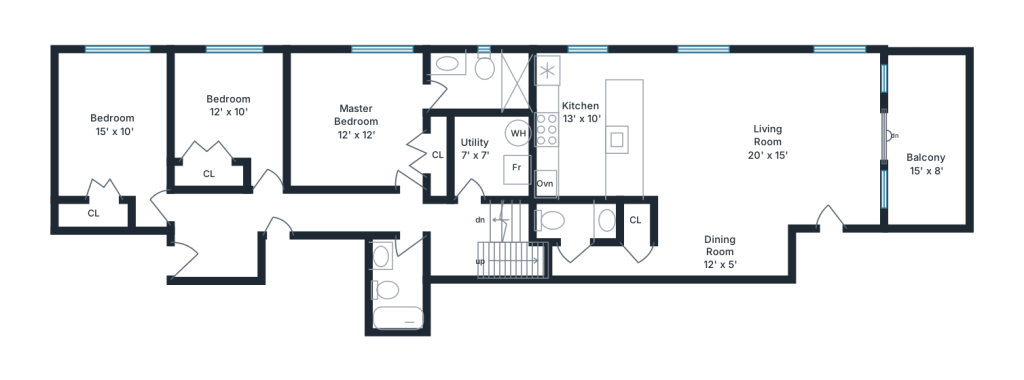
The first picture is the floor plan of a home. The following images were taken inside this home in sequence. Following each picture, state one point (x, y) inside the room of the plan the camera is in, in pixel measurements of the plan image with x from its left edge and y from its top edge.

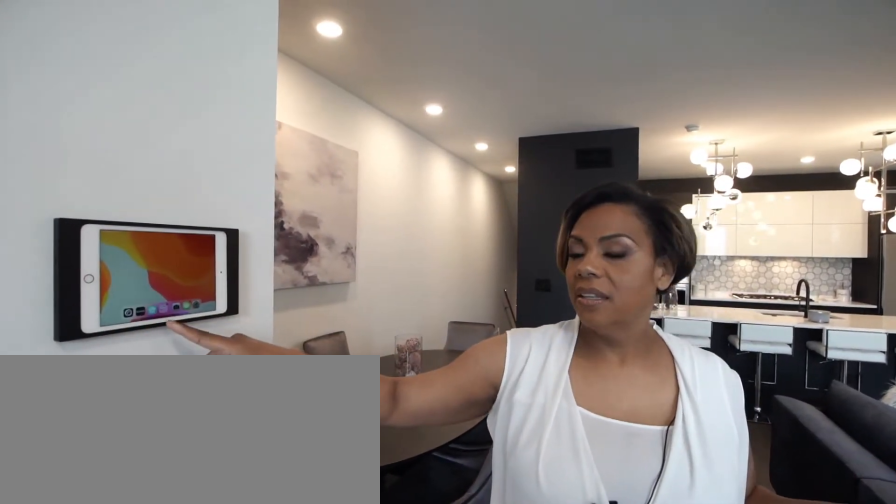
(723, 163)
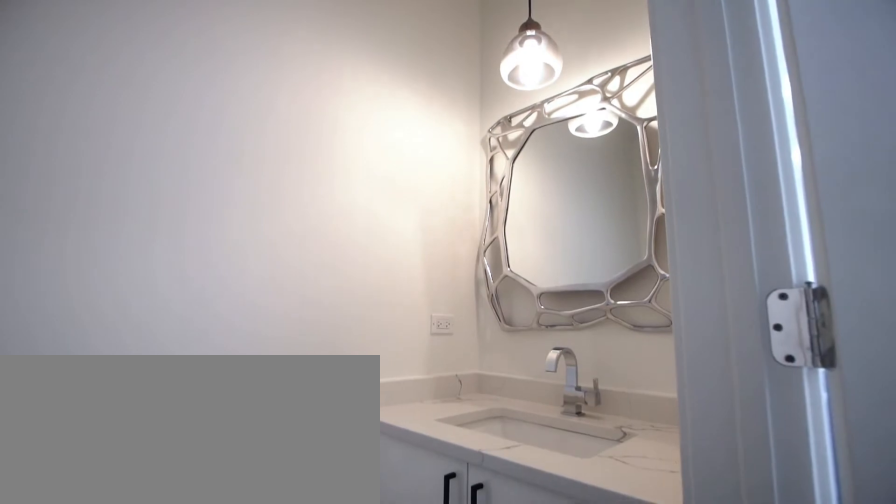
(570, 225)
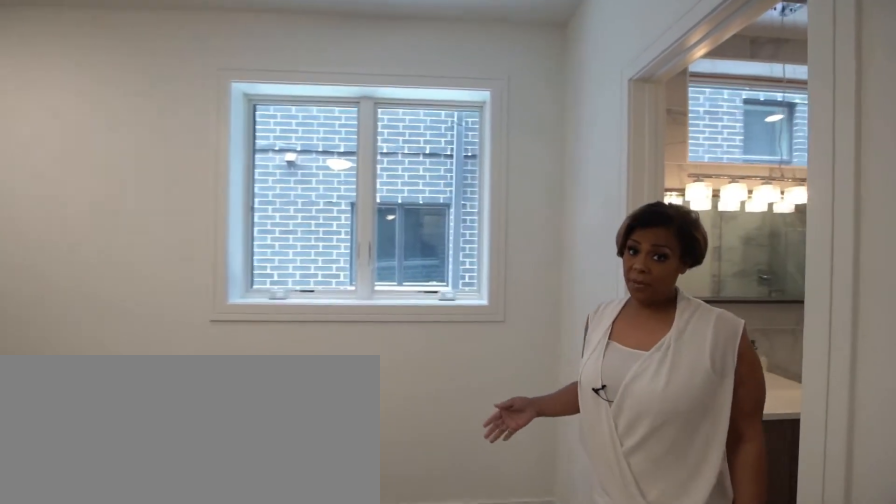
(354, 118)
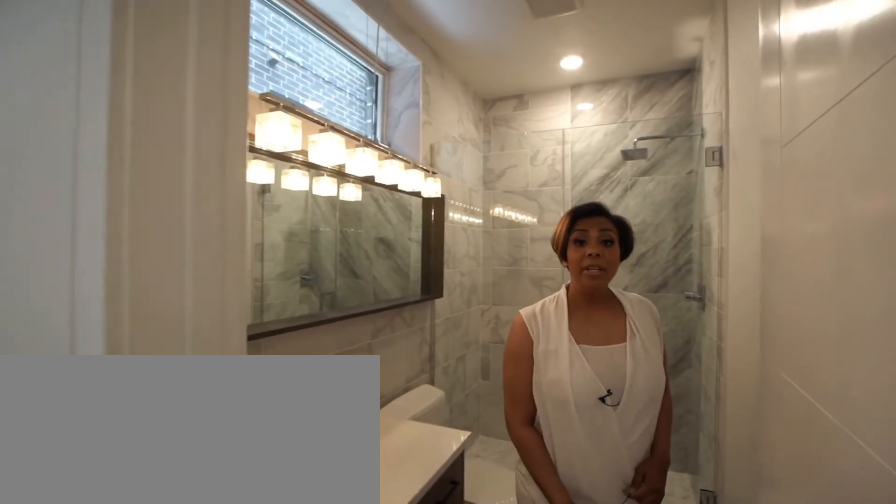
(471, 90)
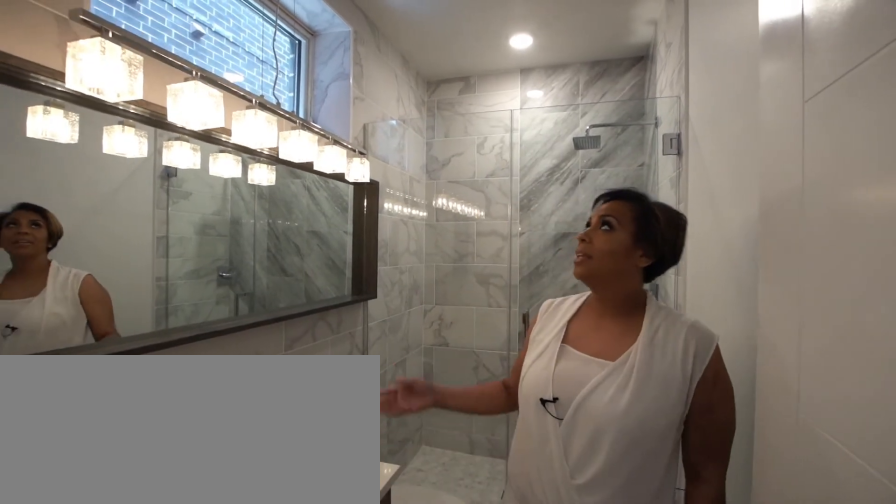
(471, 90)
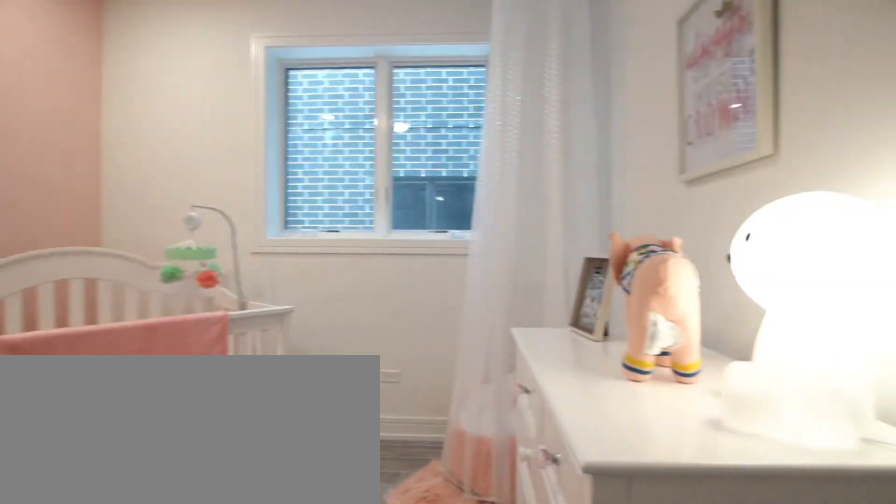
(232, 108)
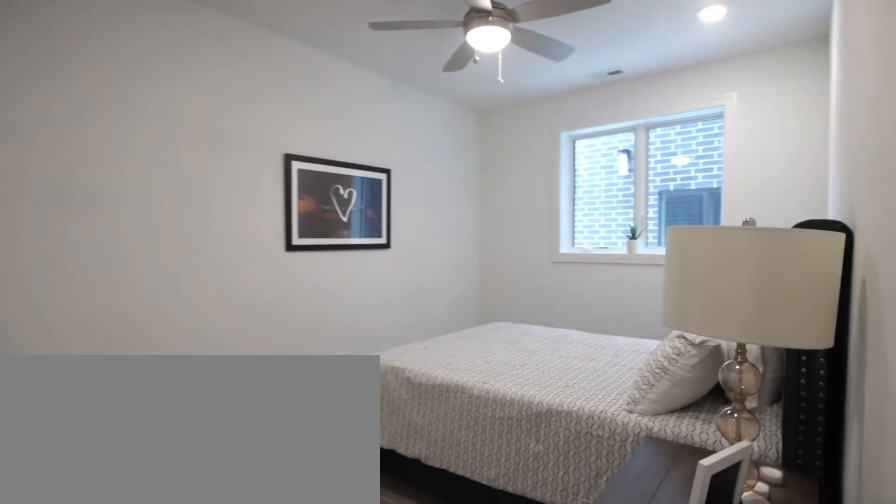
(116, 127)
